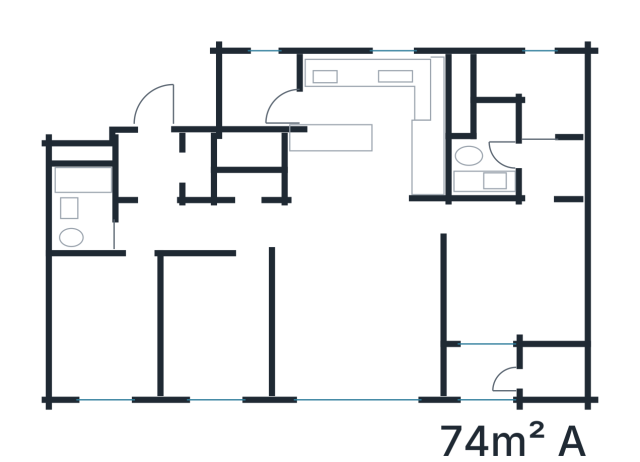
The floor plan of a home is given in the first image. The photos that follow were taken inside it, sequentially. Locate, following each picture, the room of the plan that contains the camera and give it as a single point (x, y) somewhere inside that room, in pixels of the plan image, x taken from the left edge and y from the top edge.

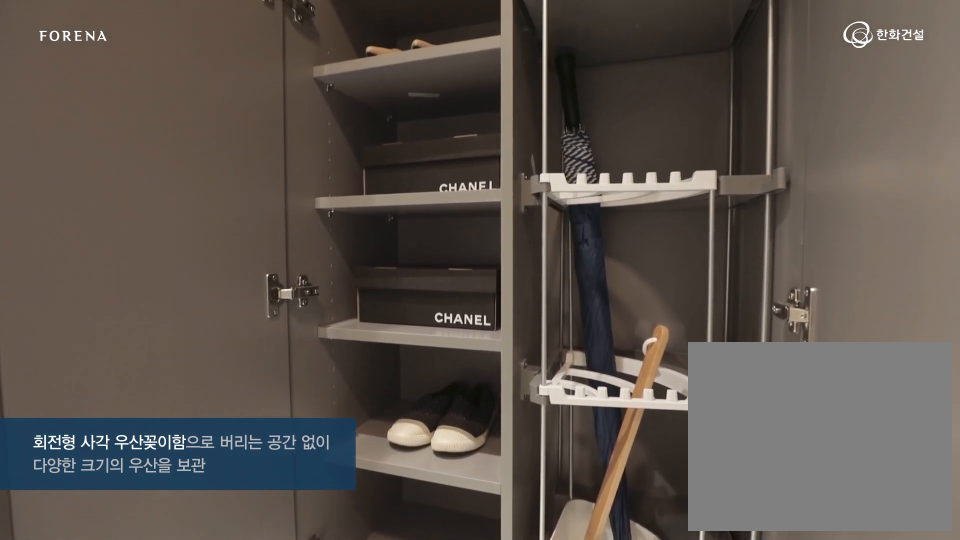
(156, 164)
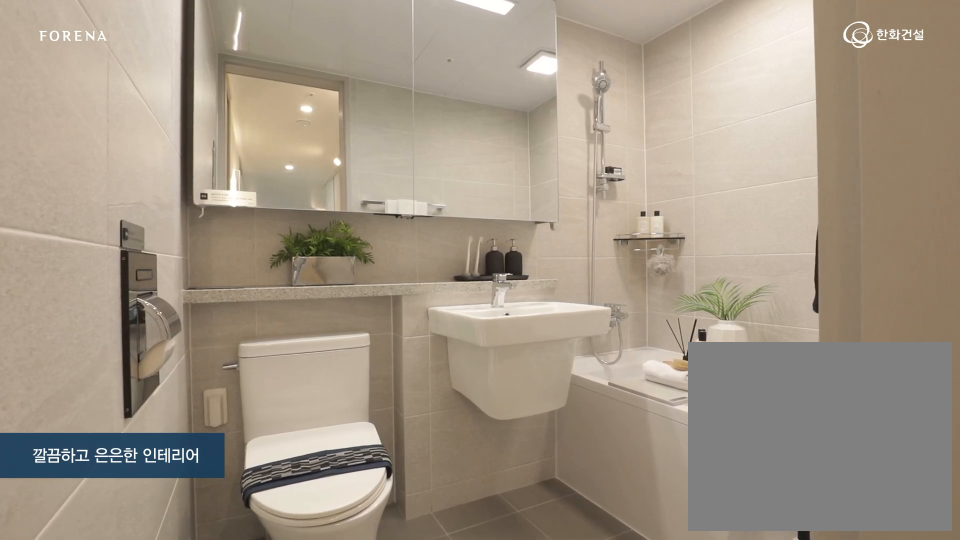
(107, 231)
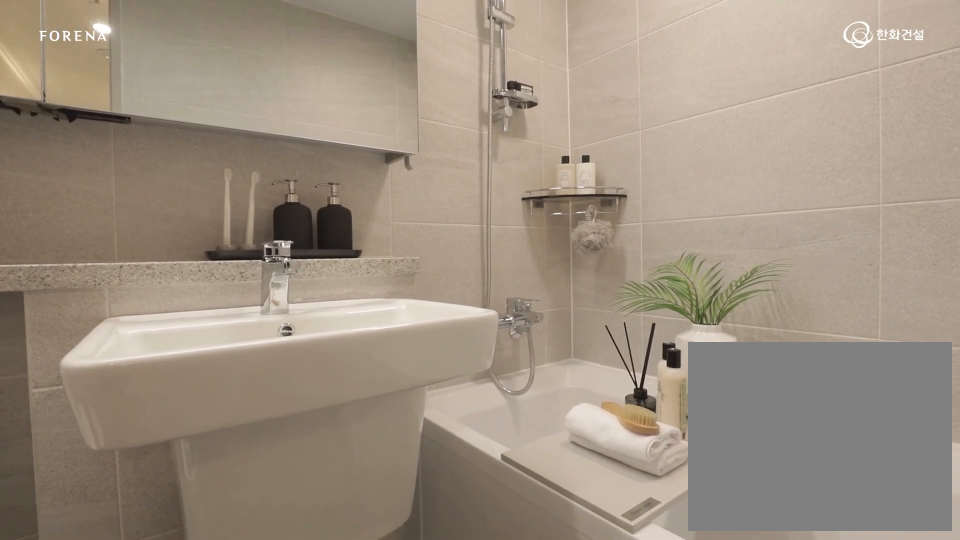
(107, 231)
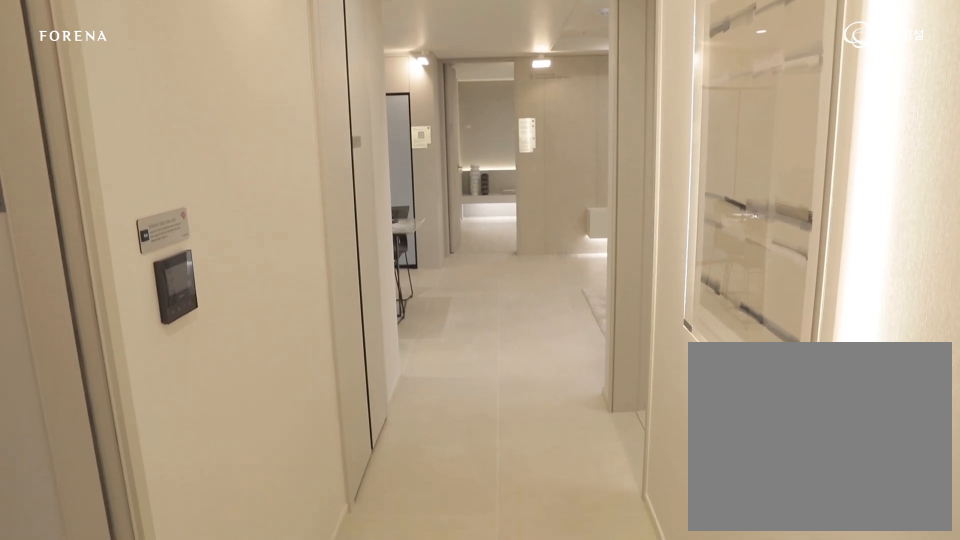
(228, 227)
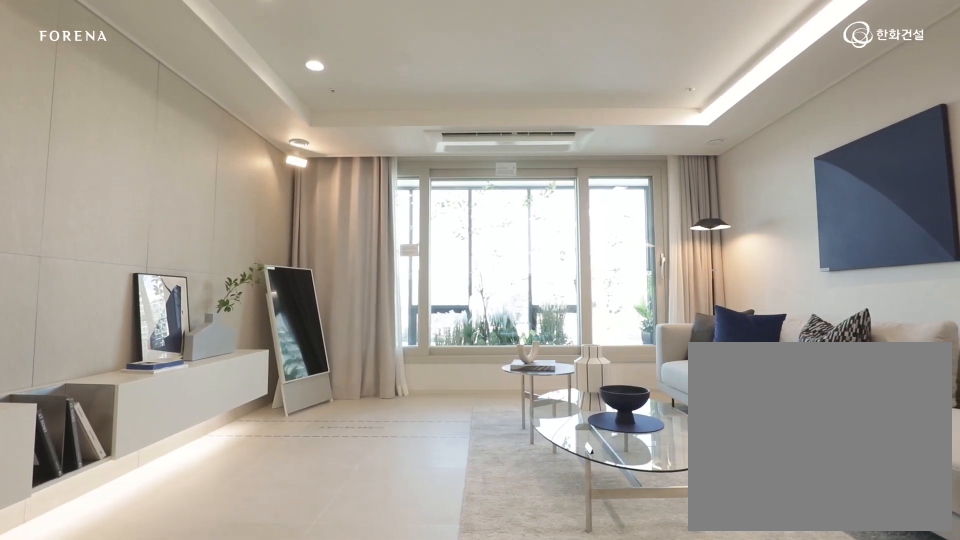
(363, 308)
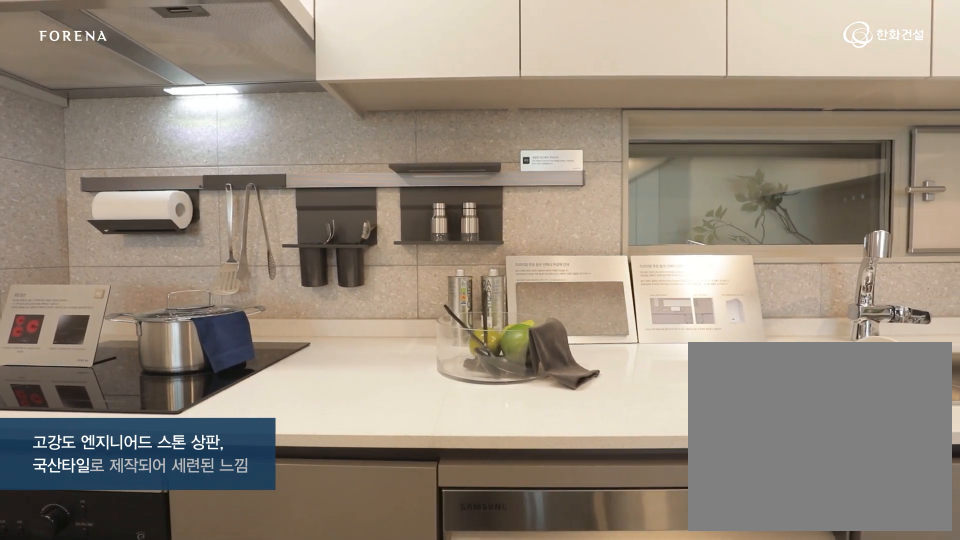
(351, 179)
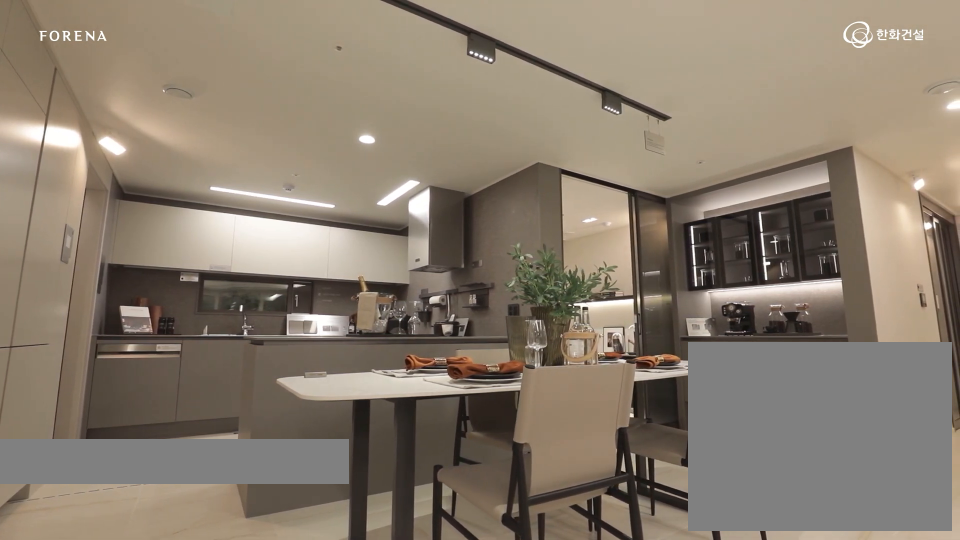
(351, 179)
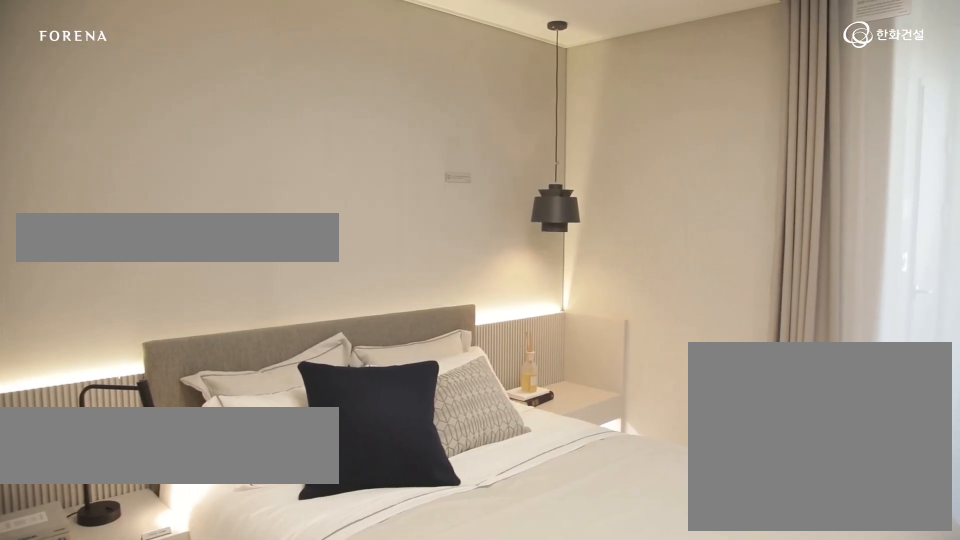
(517, 263)
